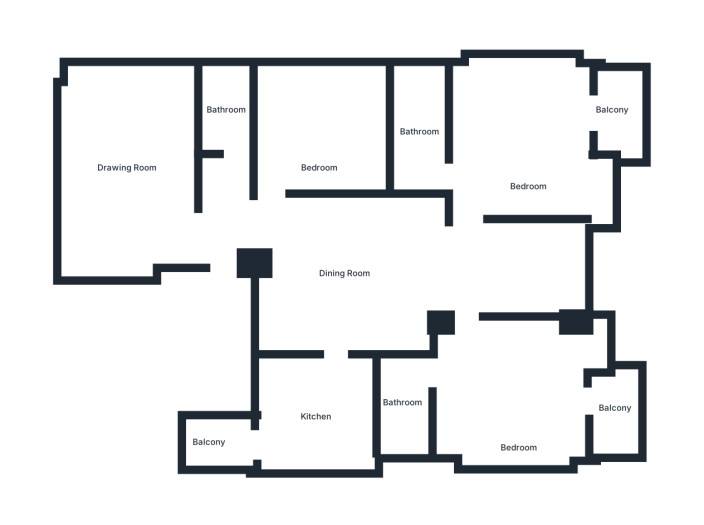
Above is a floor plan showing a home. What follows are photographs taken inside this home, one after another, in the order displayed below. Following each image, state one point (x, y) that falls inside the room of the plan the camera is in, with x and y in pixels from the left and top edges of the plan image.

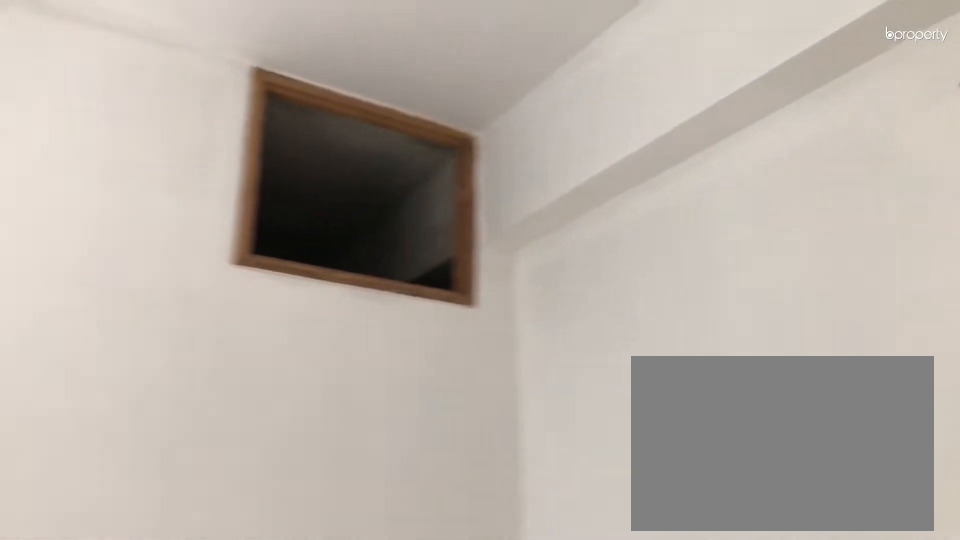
(314, 139)
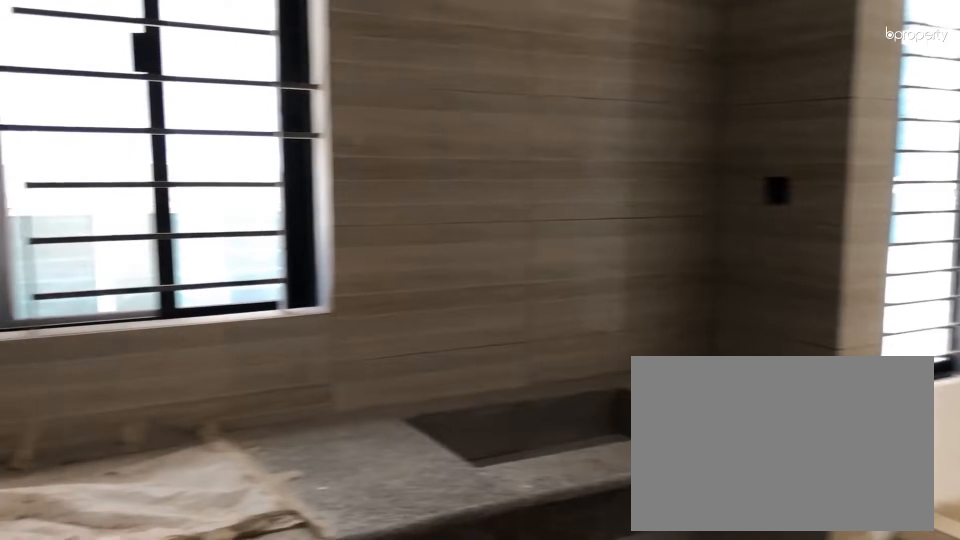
(314, 415)
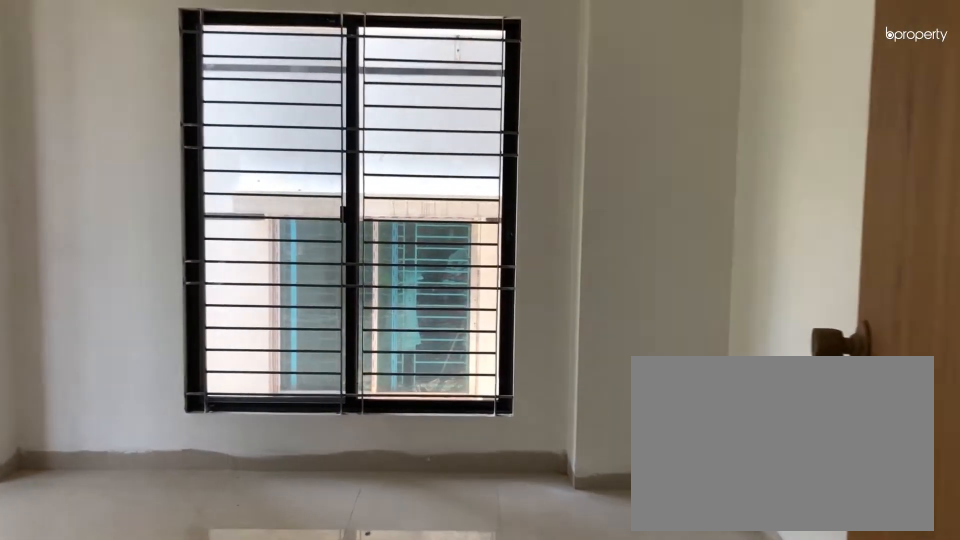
(517, 412)
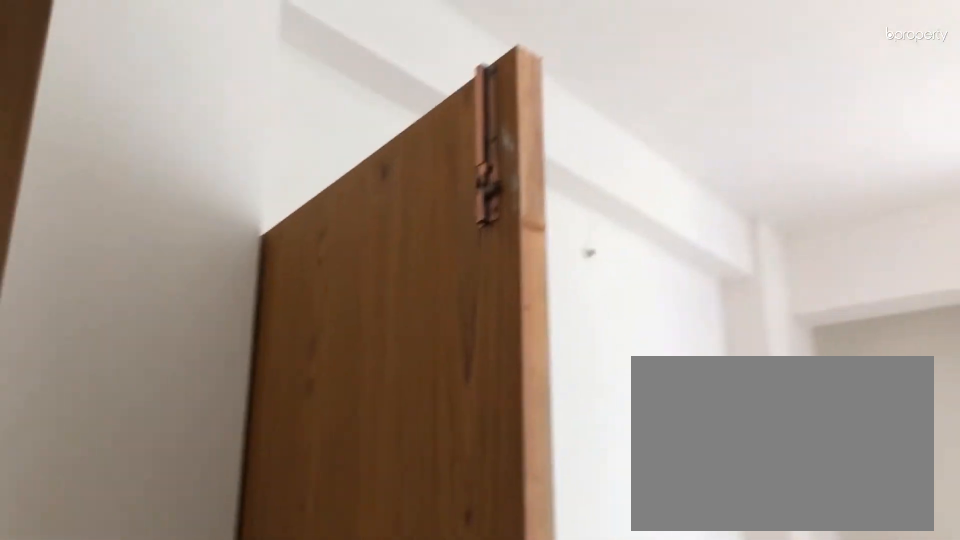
(517, 412)
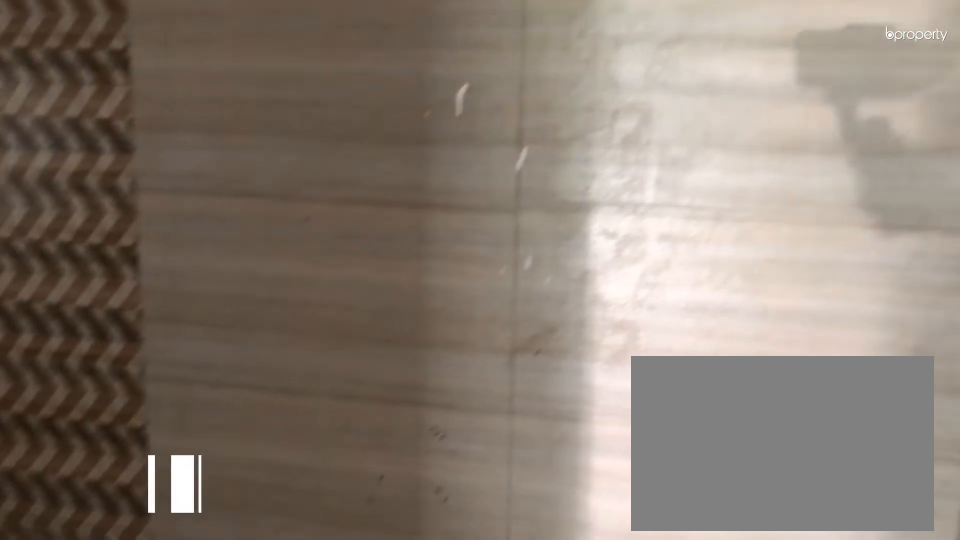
(404, 421)
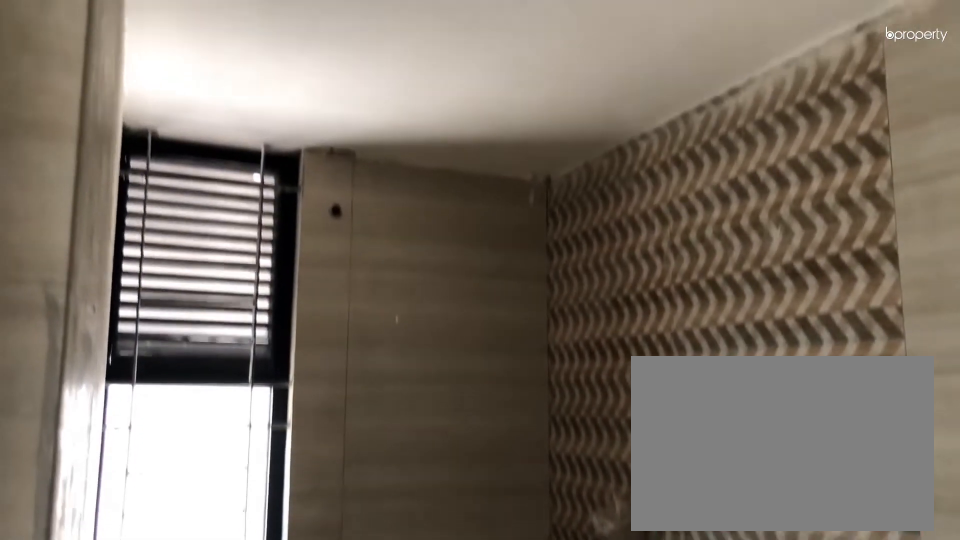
(404, 421)
